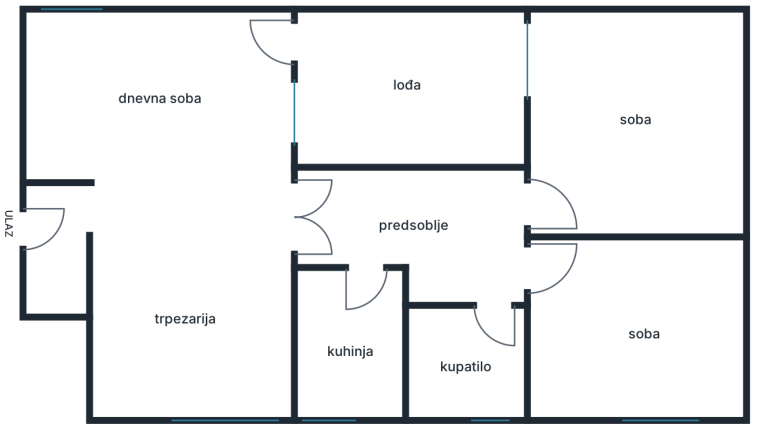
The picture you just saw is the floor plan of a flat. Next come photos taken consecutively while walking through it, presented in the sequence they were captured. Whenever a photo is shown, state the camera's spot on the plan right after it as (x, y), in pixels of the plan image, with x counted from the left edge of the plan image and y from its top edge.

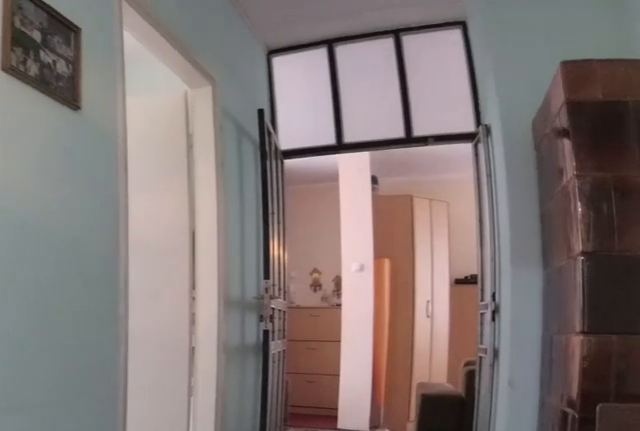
(463, 228)
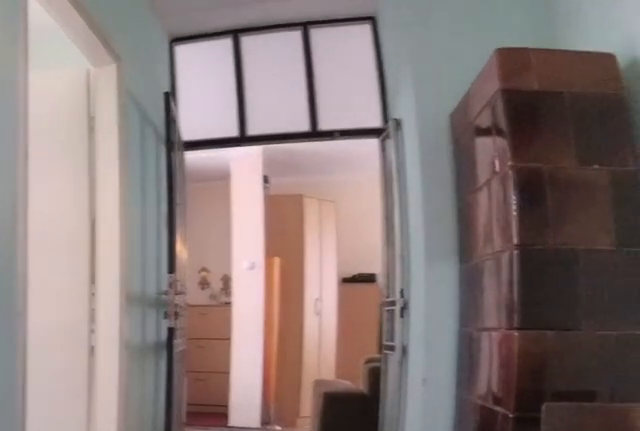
(450, 226)
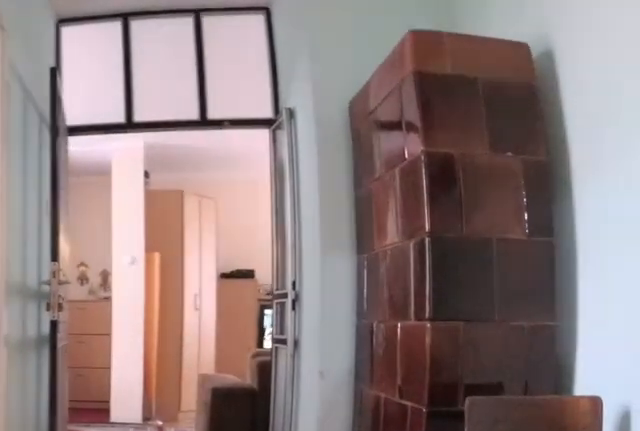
(437, 224)
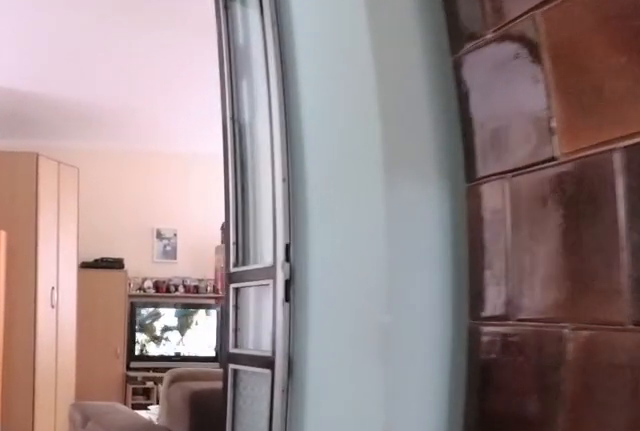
(371, 216)
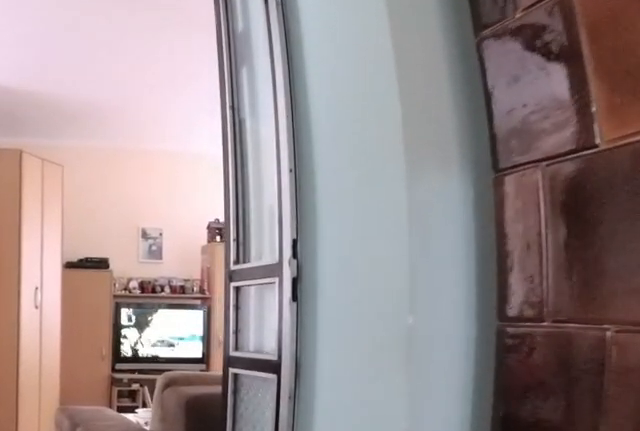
(365, 215)
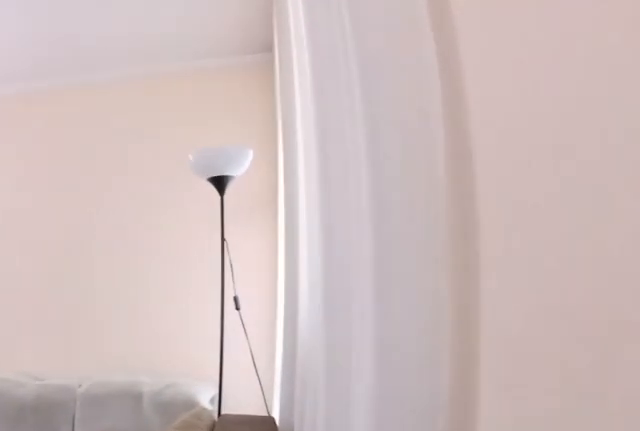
(281, 224)
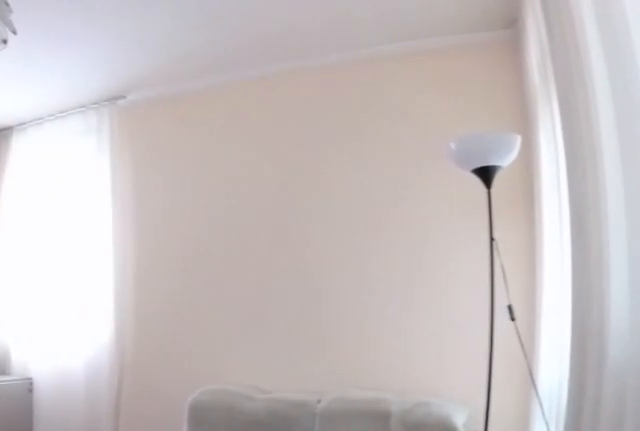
(279, 222)
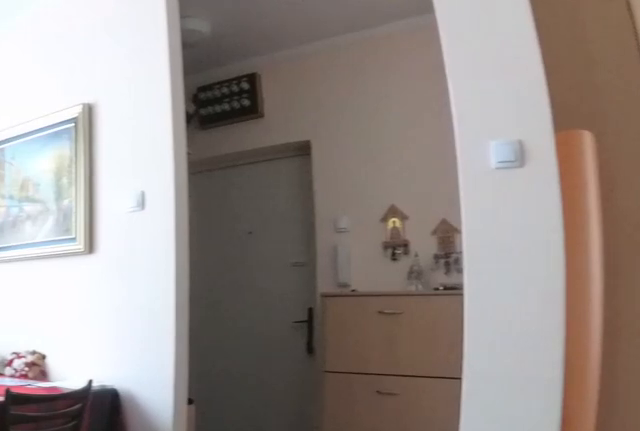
(266, 209)
